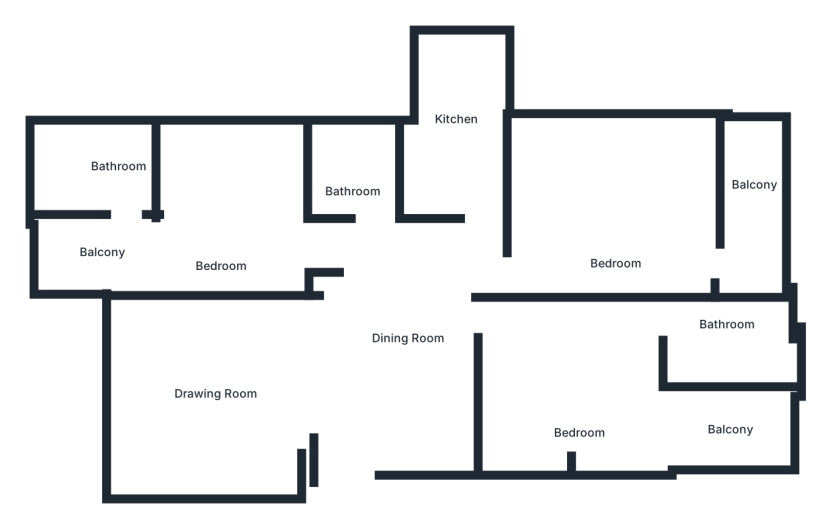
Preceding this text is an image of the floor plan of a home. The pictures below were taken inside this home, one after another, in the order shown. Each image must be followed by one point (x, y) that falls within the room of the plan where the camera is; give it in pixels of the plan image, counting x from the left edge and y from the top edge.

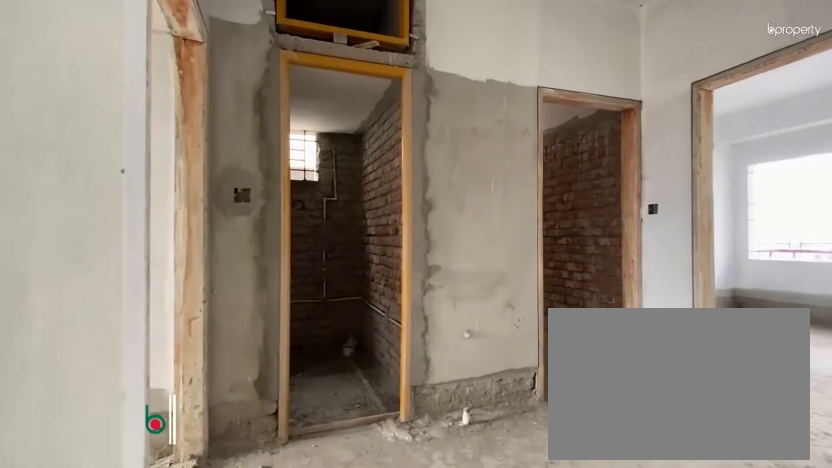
(411, 334)
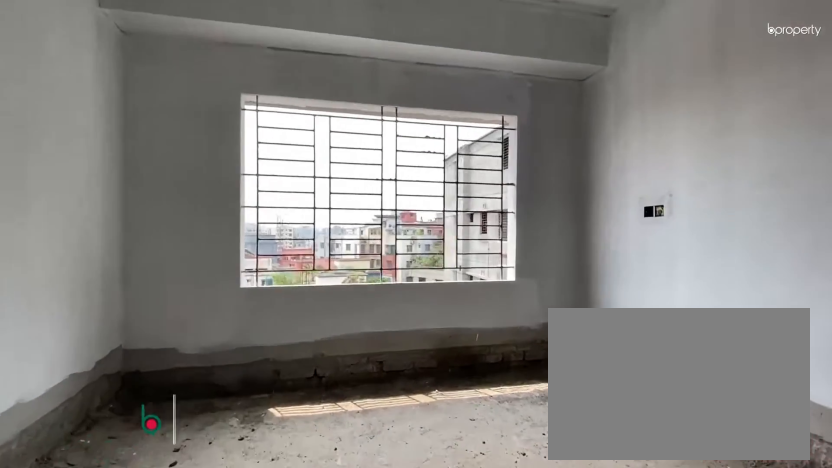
(217, 391)
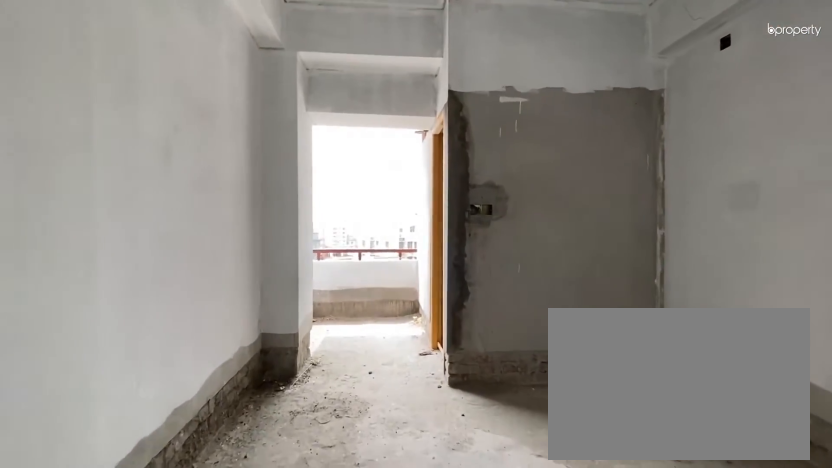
(222, 223)
